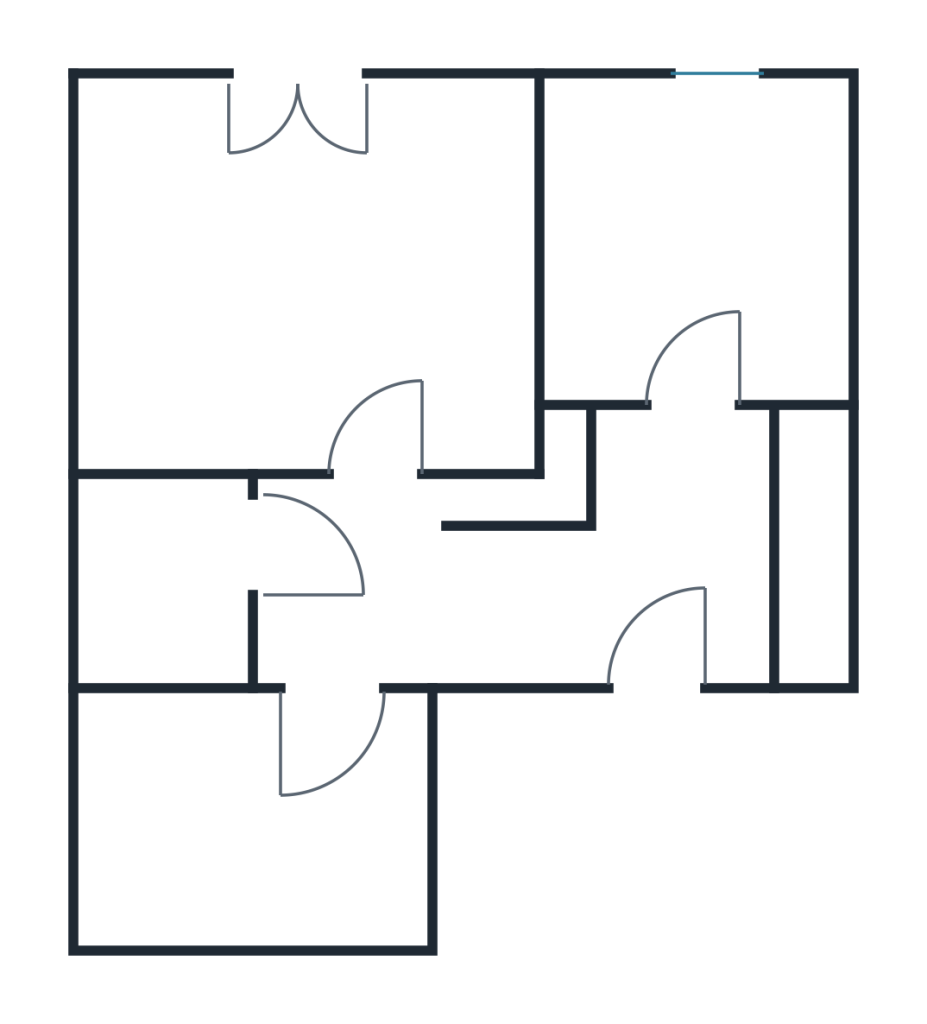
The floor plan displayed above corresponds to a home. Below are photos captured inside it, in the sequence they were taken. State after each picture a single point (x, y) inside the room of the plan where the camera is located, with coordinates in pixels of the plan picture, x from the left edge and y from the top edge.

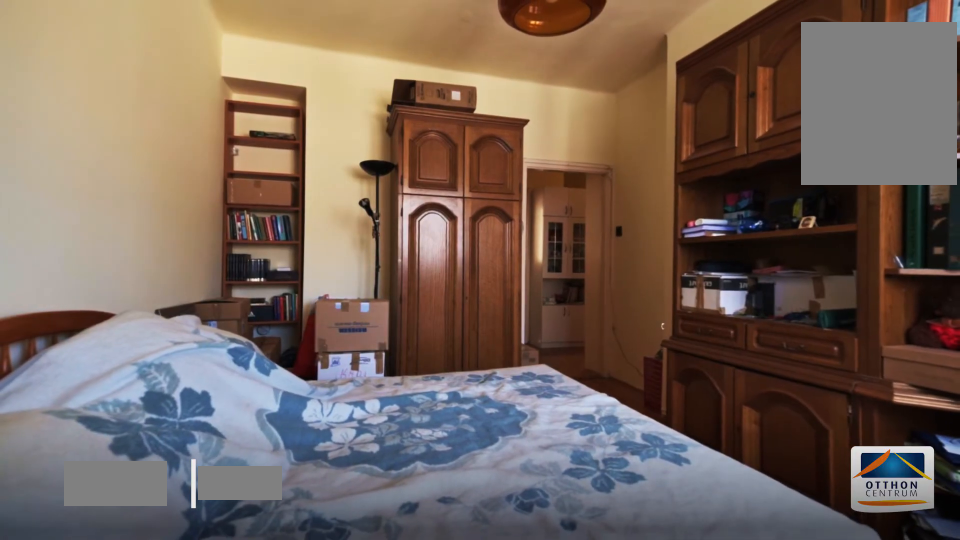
(239, 834)
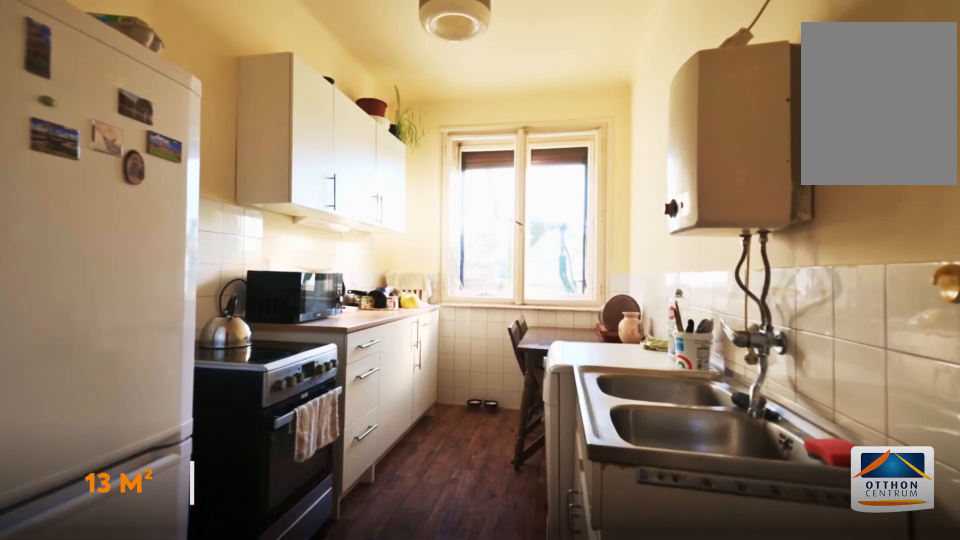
(703, 217)
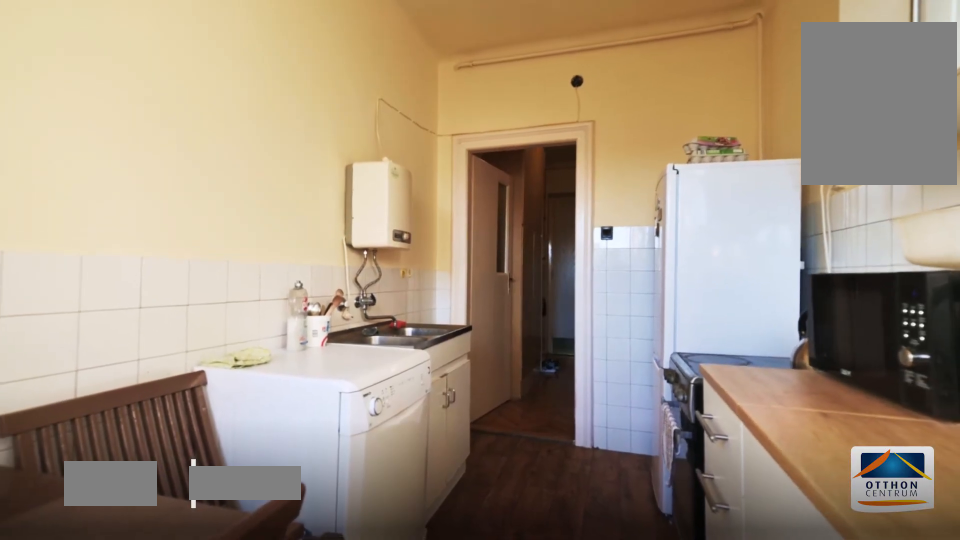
(704, 218)
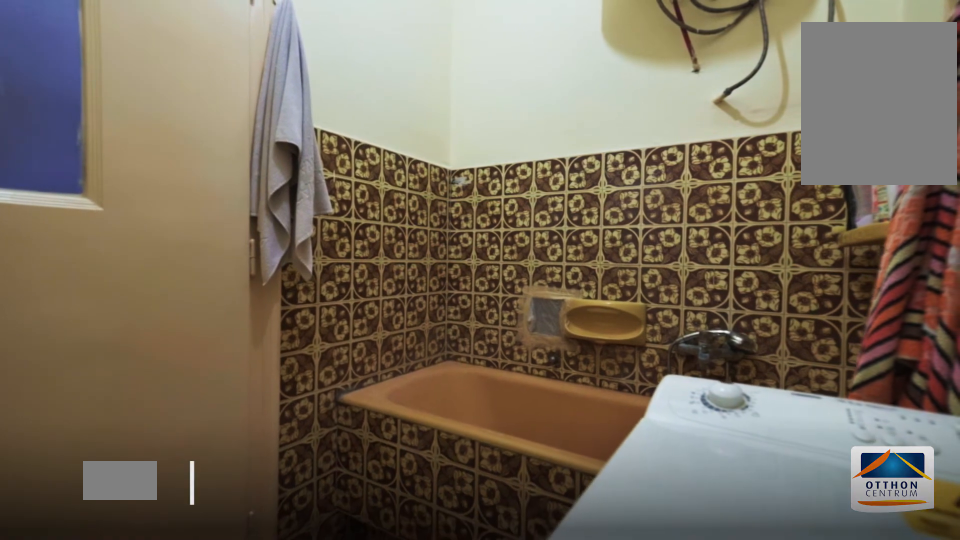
(173, 563)
